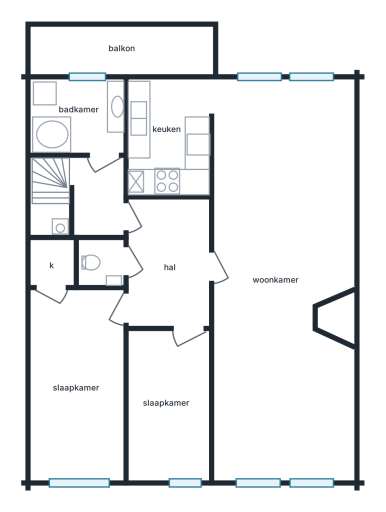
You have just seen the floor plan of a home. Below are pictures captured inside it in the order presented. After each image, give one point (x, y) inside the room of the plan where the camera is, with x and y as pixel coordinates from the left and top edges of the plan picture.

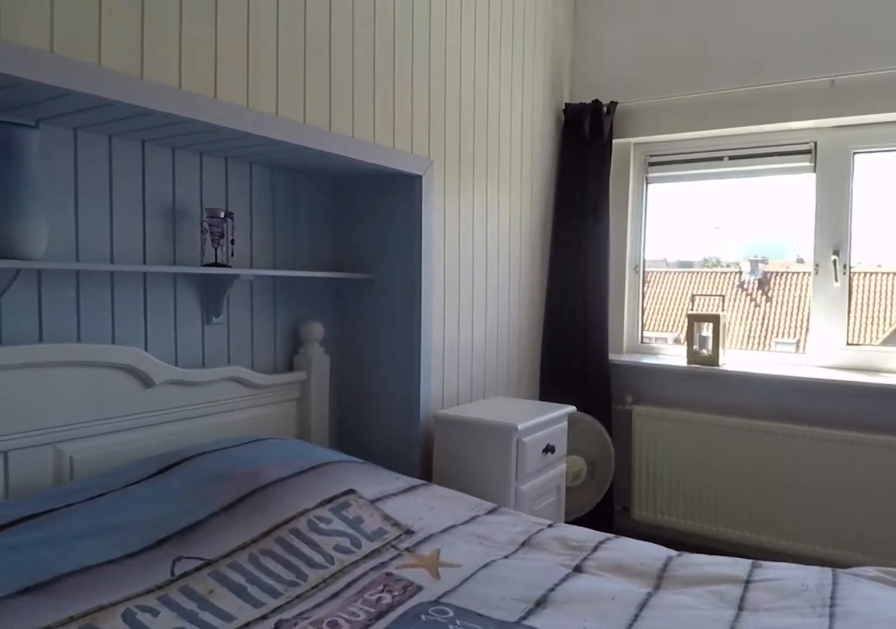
(78, 383)
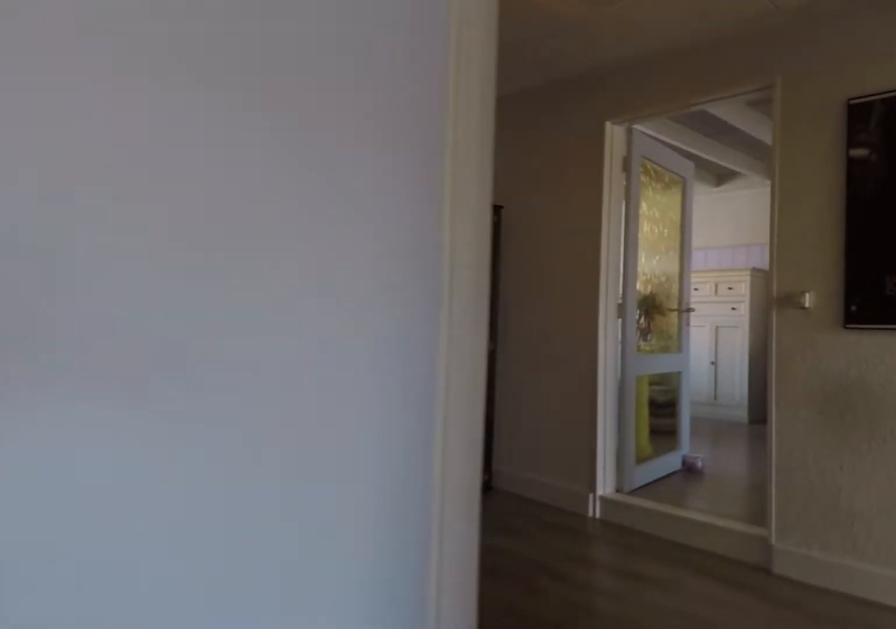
(78, 383)
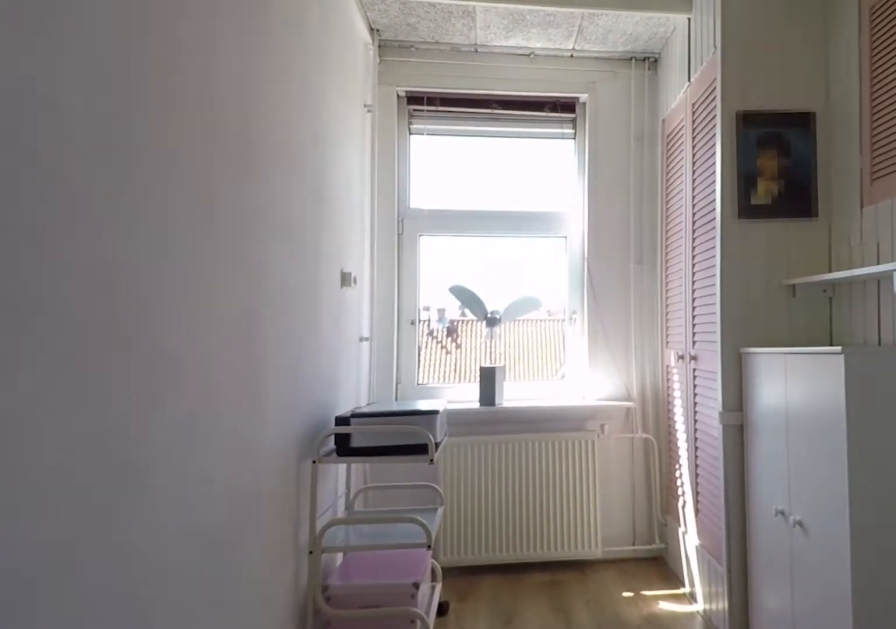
(169, 404)
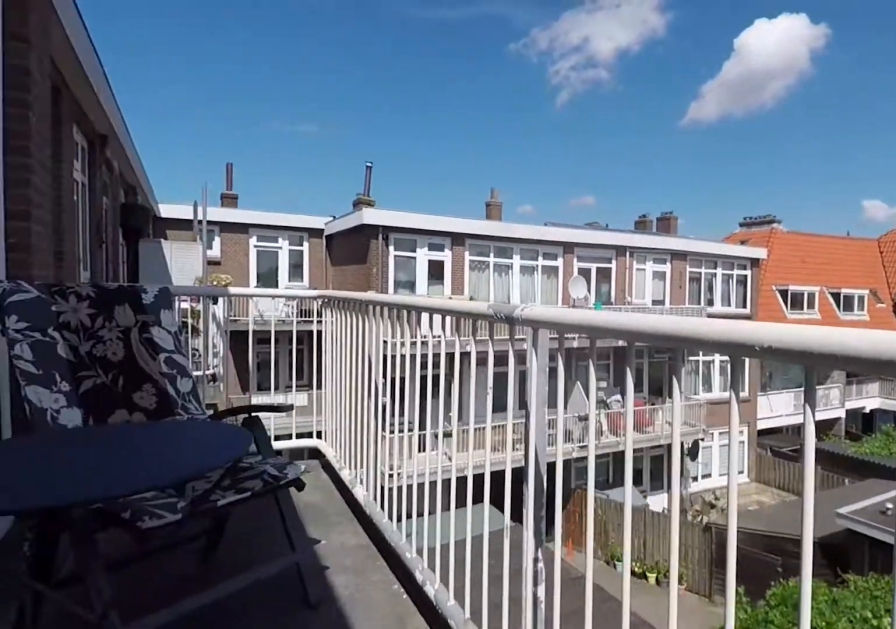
(124, 48)
